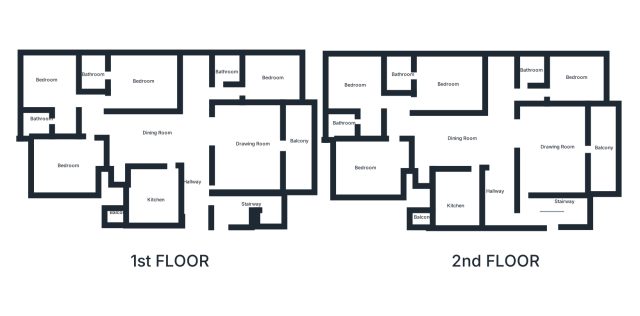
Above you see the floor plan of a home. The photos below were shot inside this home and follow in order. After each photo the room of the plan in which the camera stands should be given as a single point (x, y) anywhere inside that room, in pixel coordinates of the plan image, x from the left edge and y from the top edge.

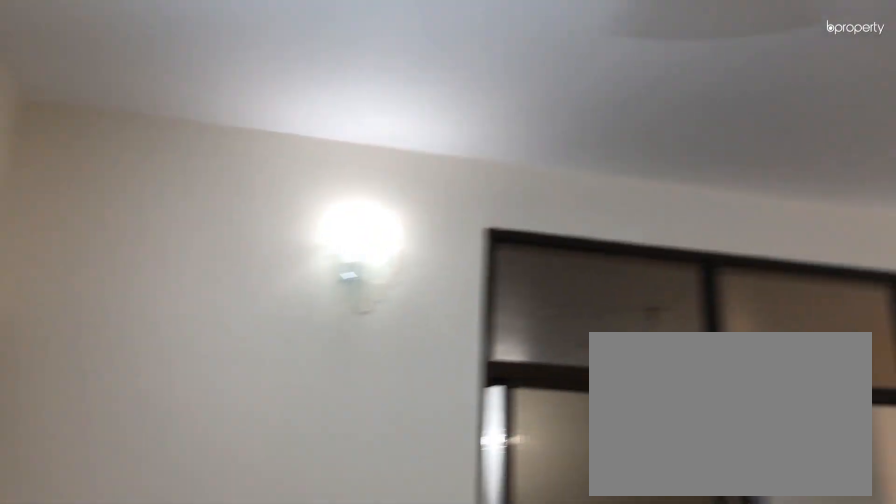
(558, 151)
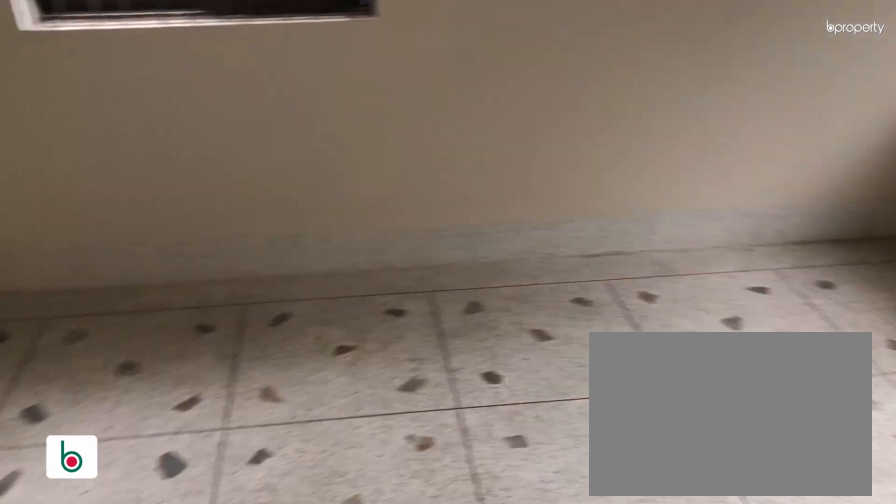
(578, 81)
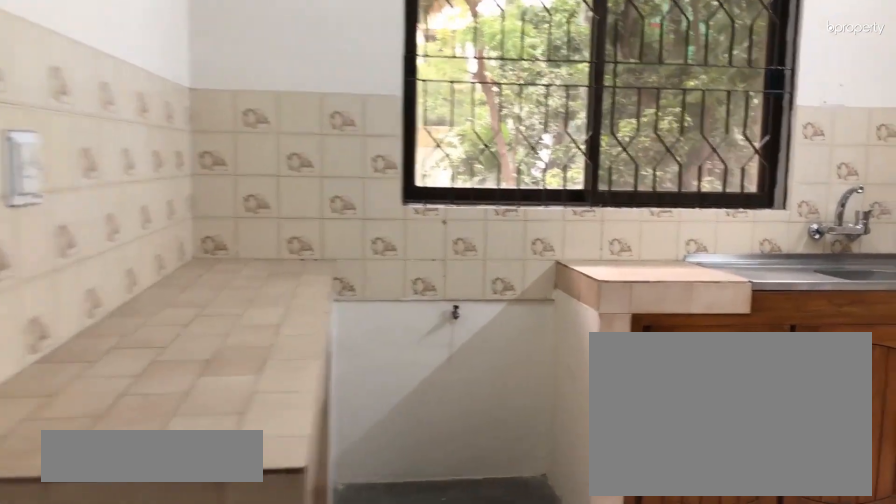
(458, 196)
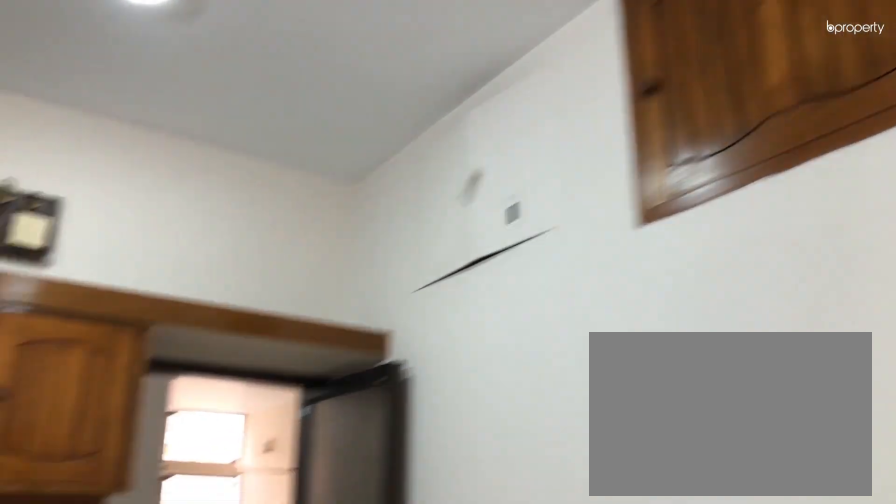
(462, 193)
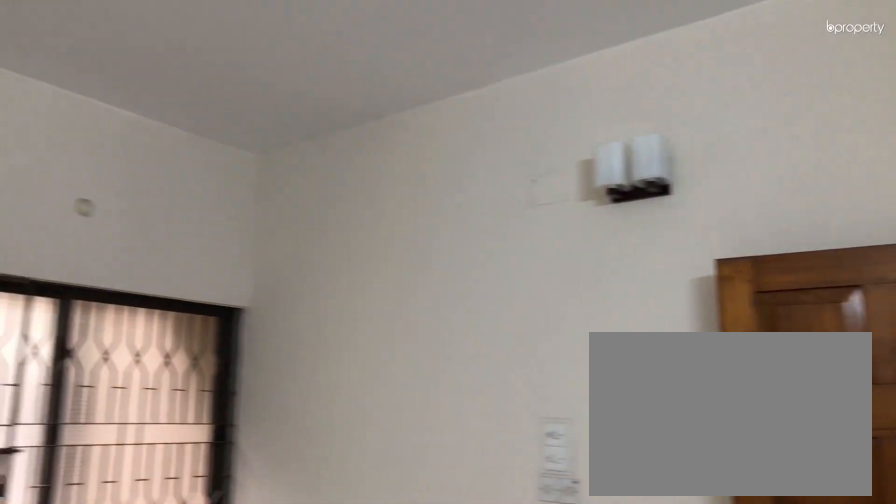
(381, 157)
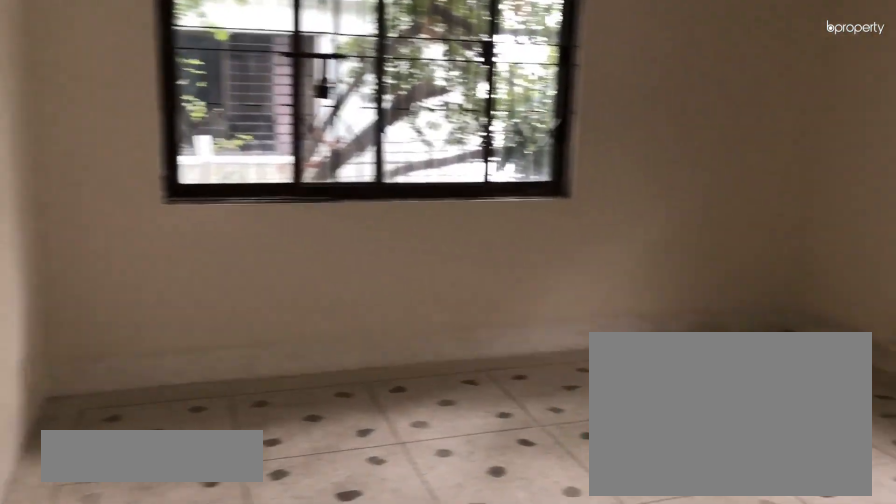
(358, 85)
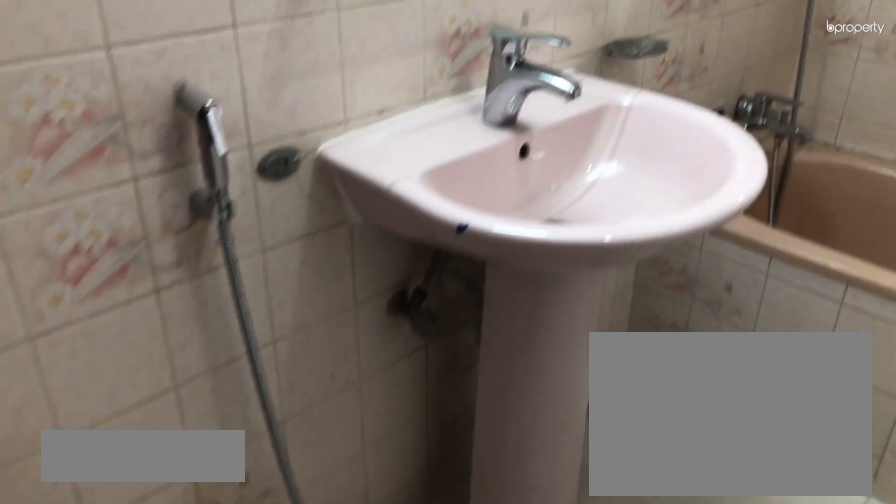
(344, 122)
